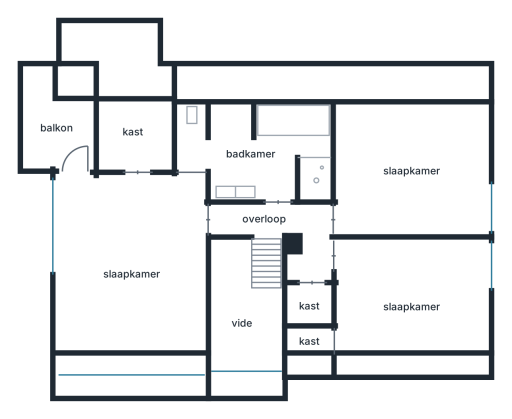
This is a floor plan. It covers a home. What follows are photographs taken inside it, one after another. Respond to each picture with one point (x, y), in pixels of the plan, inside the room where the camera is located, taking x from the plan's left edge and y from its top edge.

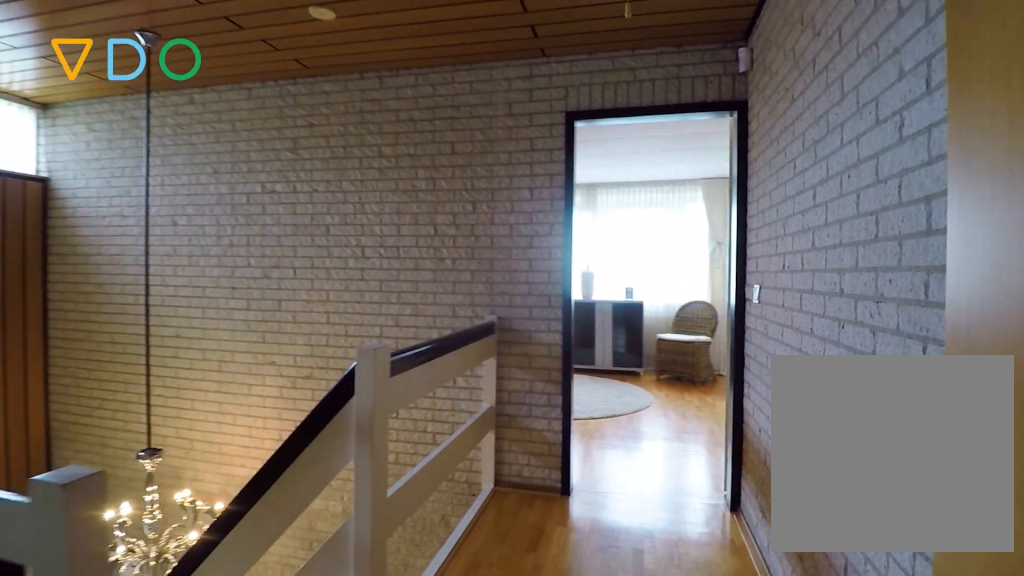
(283, 233)
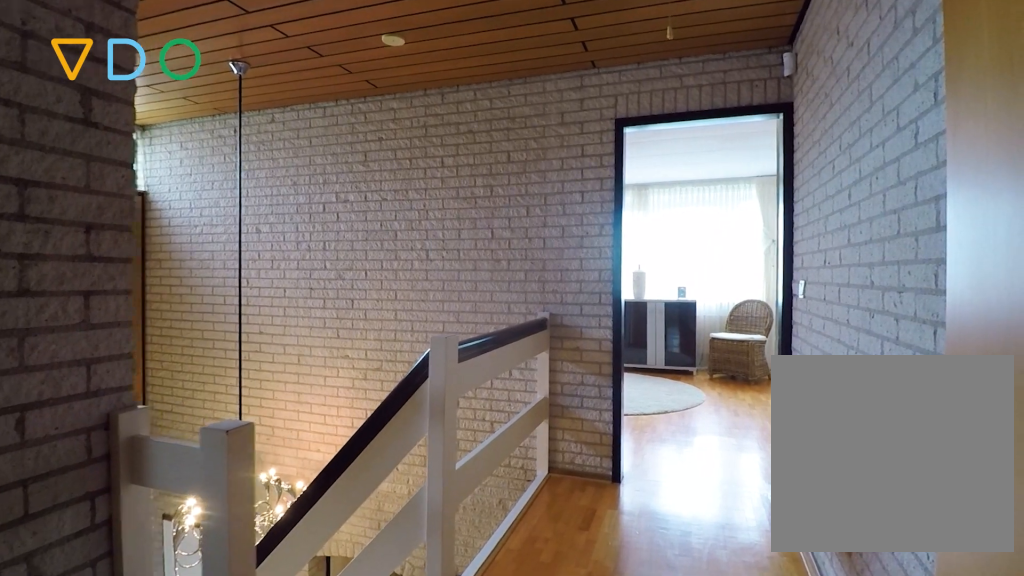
(283, 233)
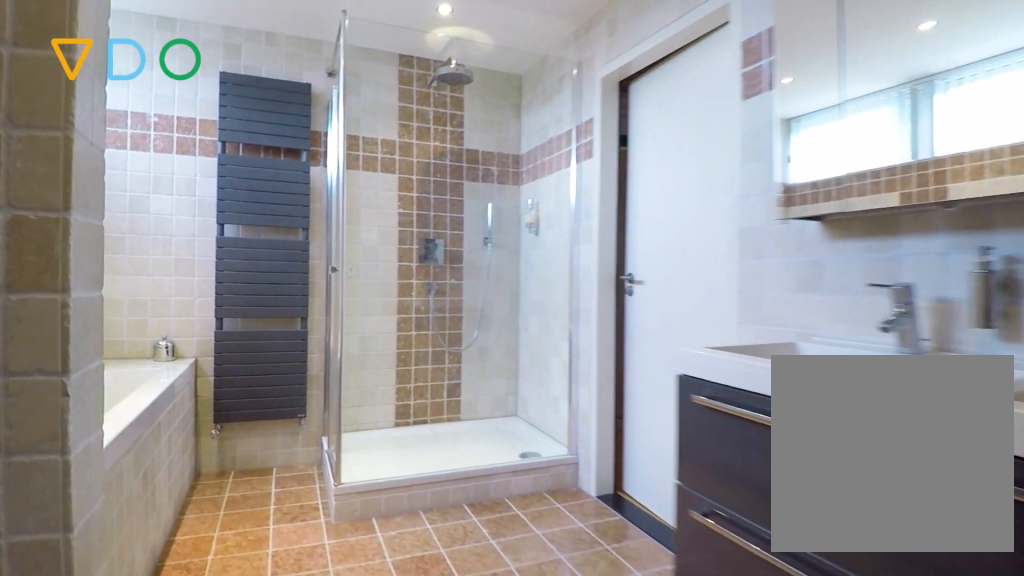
(254, 152)
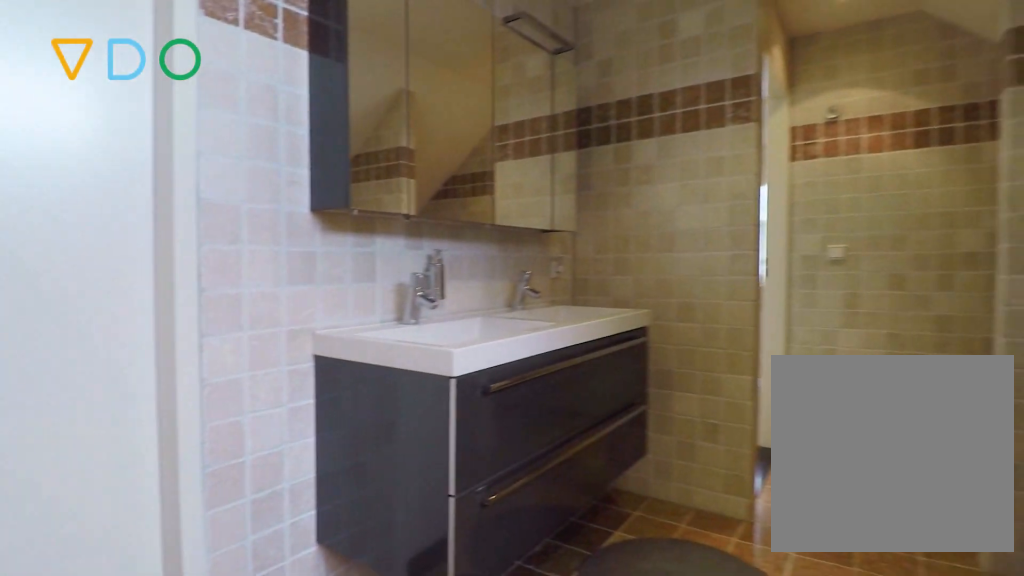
(254, 152)
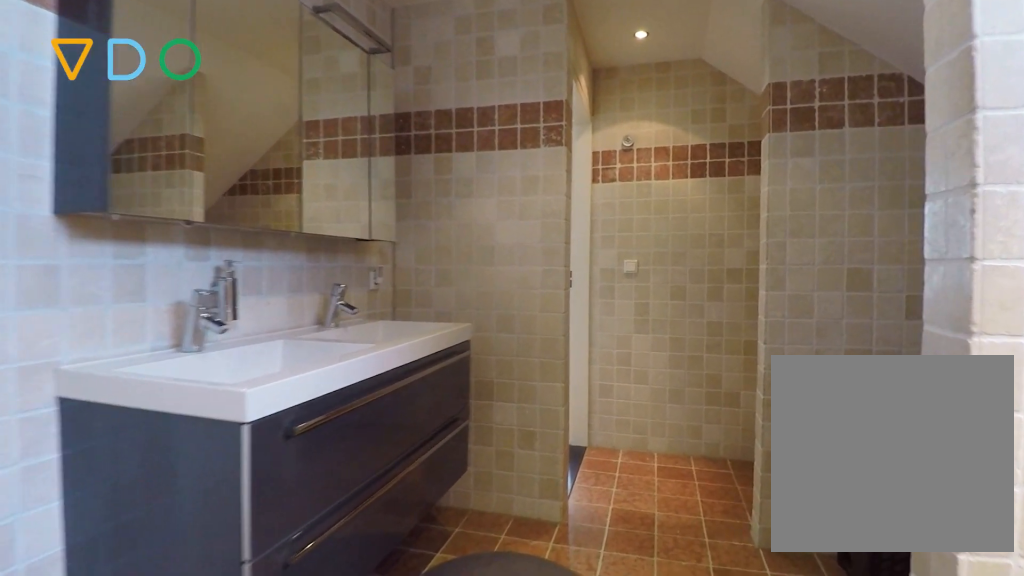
(254, 152)
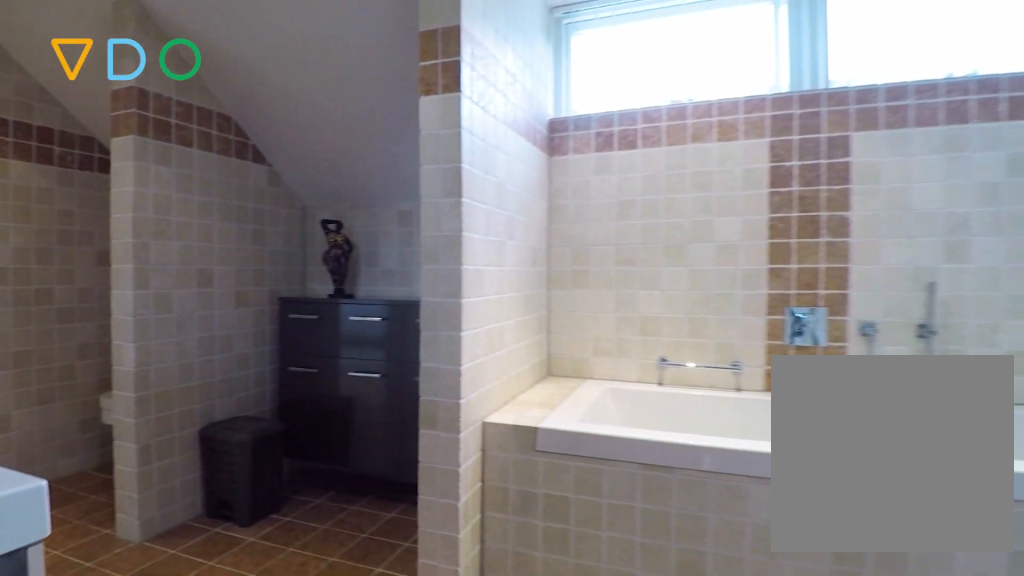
(254, 152)
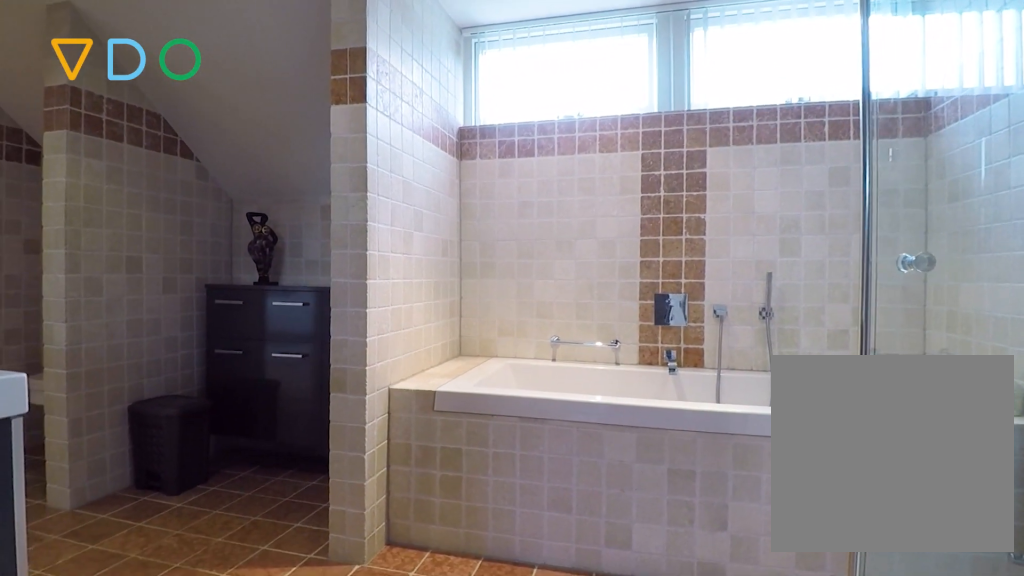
(254, 152)
